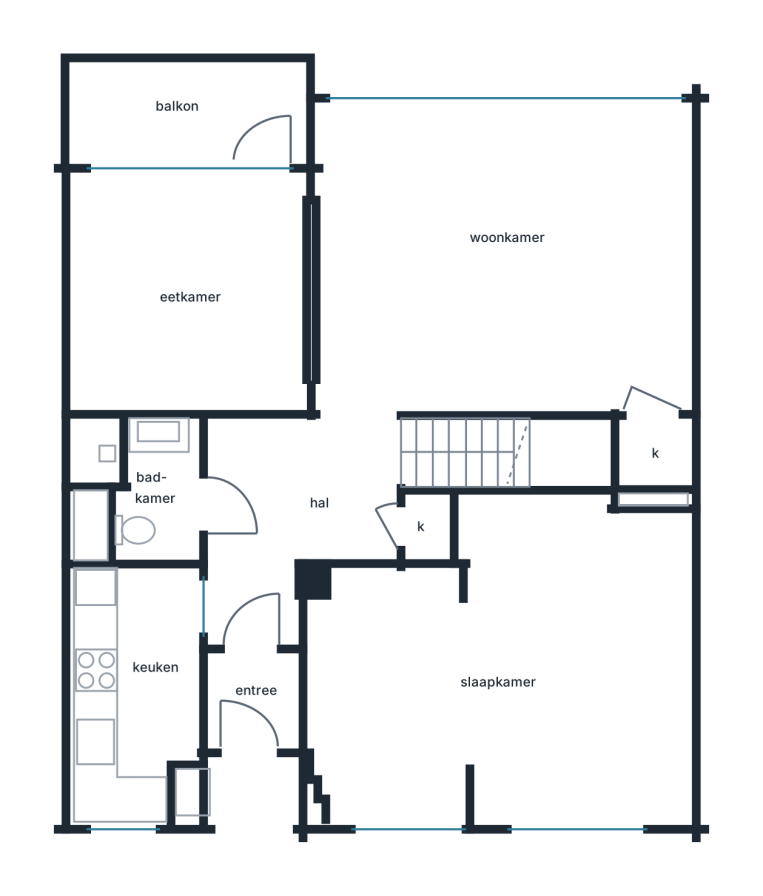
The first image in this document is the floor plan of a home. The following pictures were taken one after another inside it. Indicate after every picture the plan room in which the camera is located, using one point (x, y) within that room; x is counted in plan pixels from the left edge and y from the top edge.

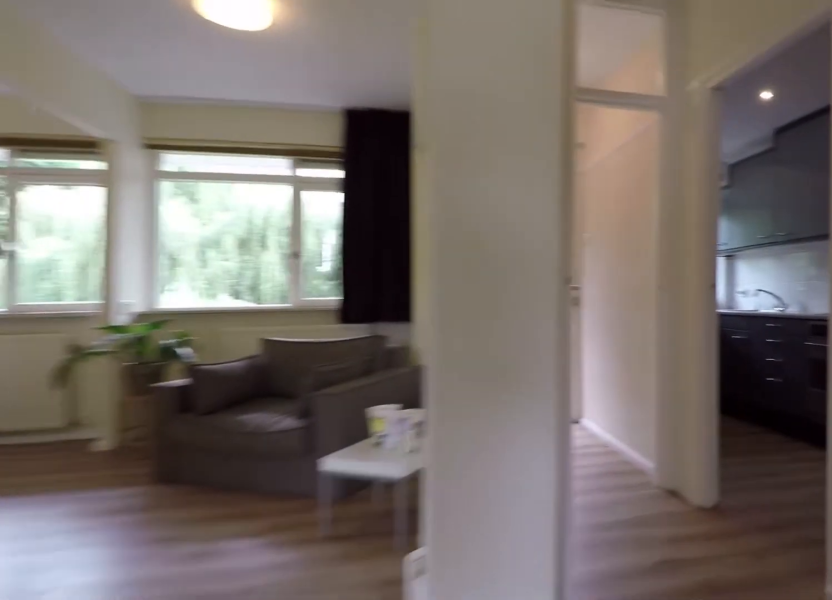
(285, 549)
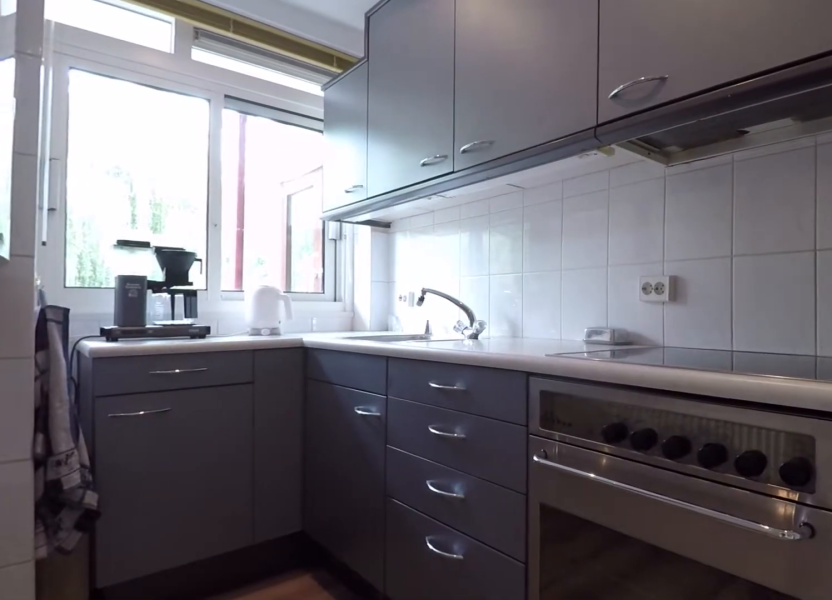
(133, 689)
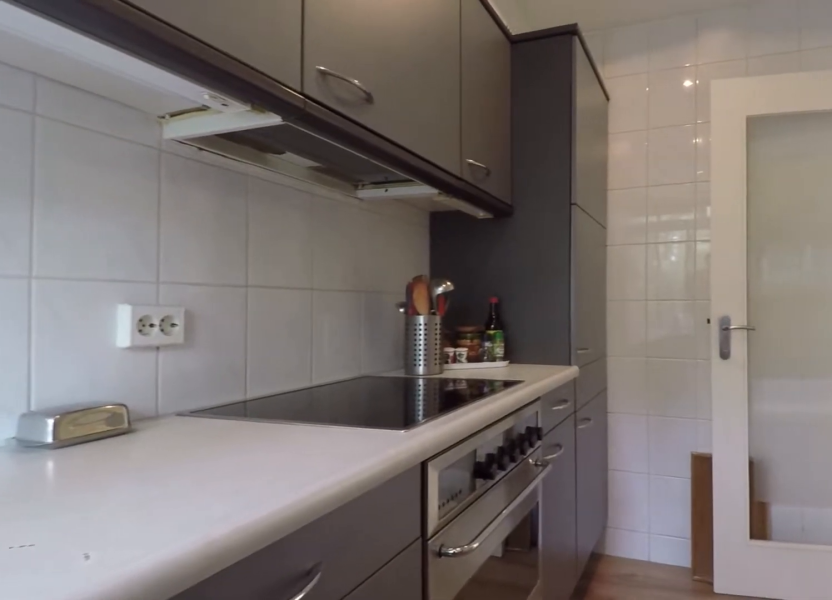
(133, 689)
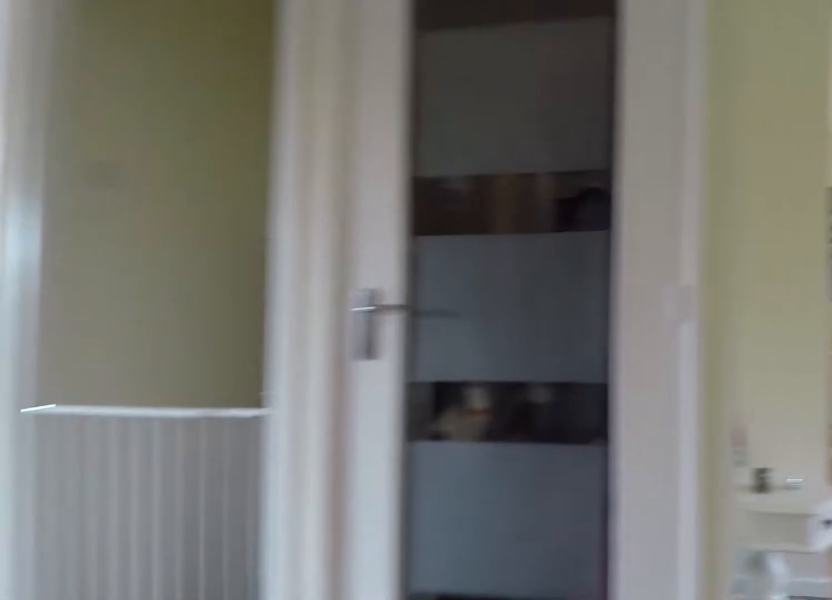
(285, 549)
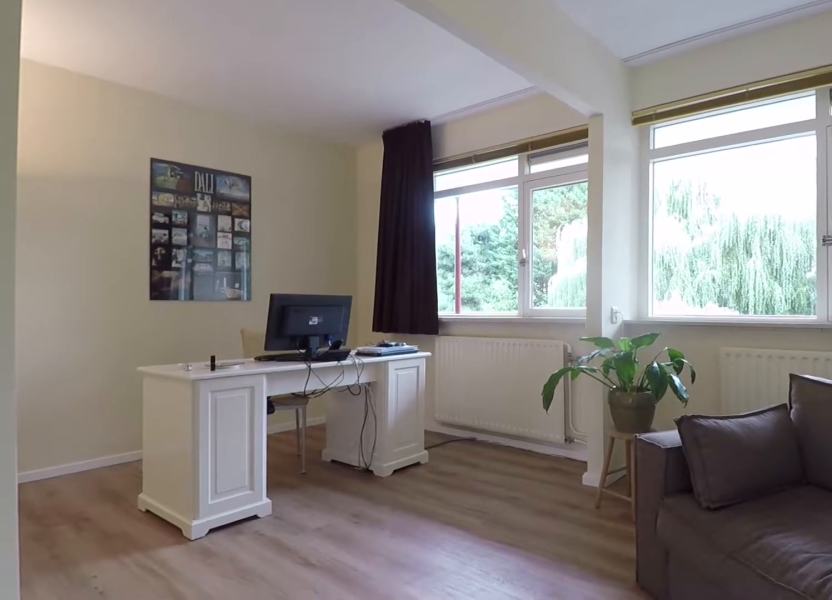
(508, 671)
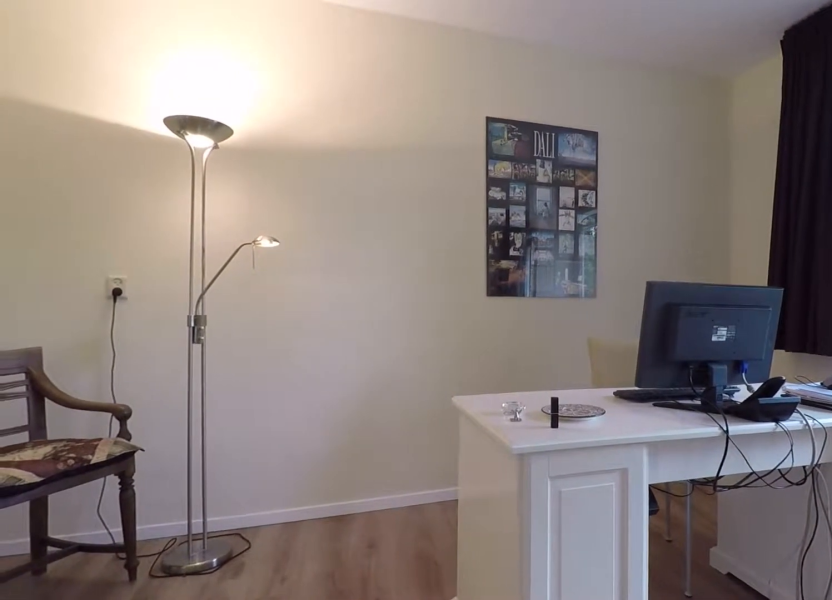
(508, 671)
